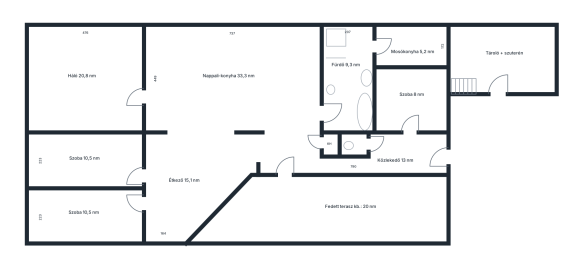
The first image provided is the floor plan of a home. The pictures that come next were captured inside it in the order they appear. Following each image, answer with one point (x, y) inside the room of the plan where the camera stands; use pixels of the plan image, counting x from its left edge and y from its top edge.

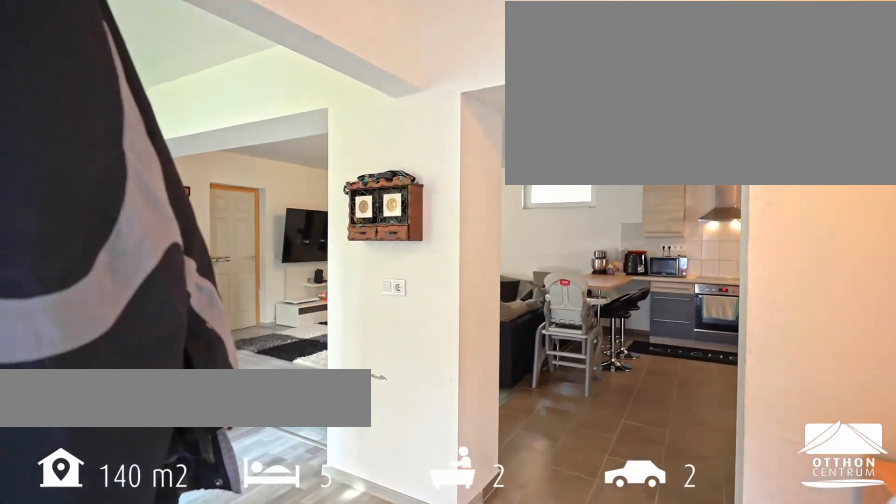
(351, 165)
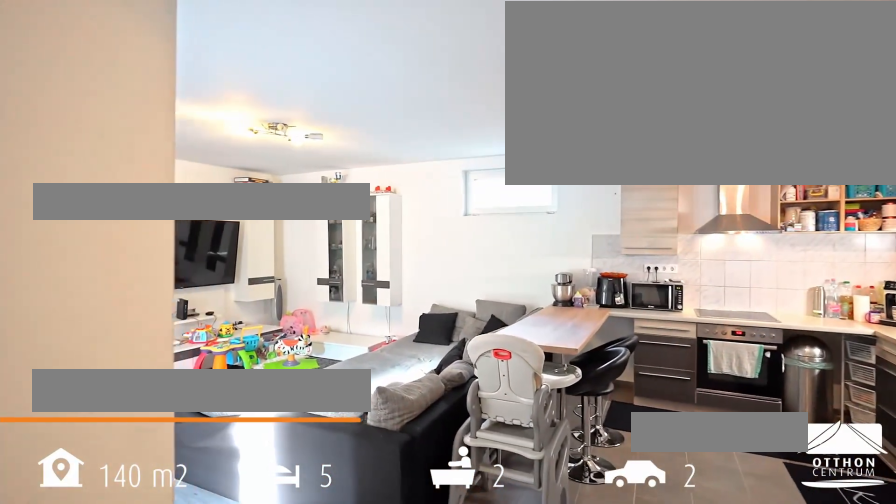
(233, 79)
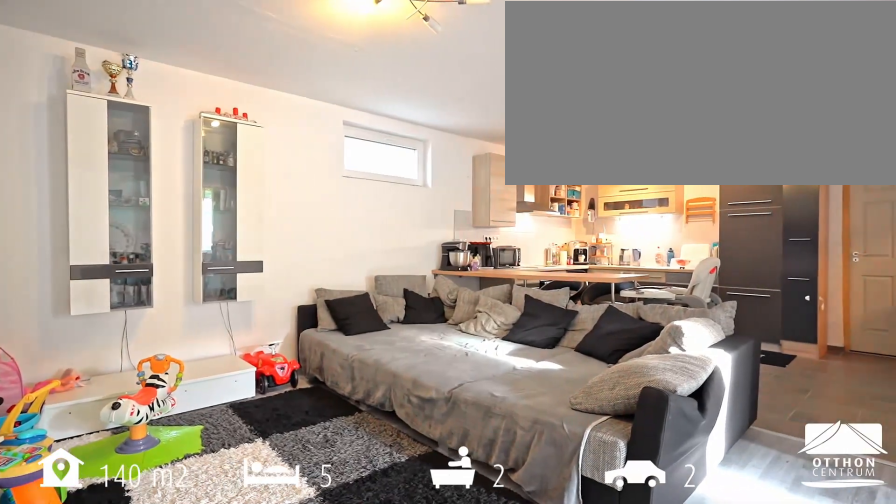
(233, 79)
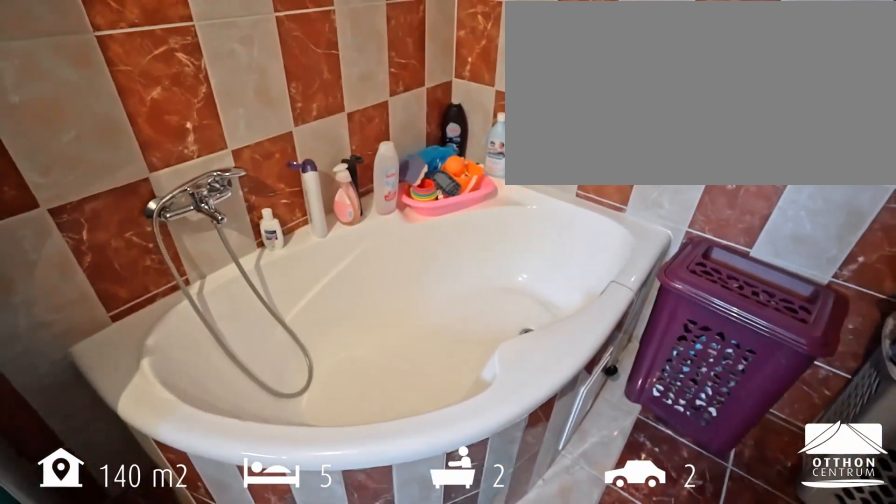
(347, 81)
